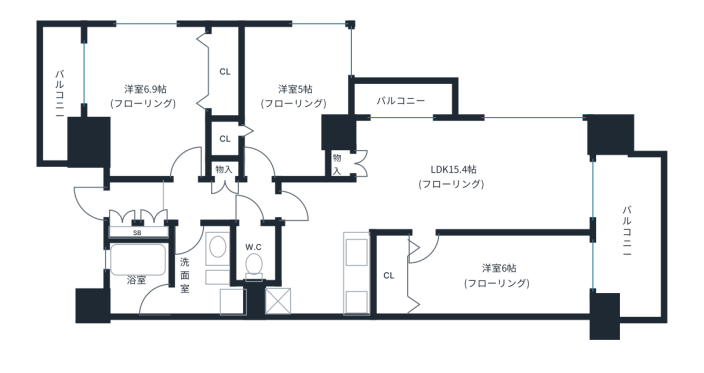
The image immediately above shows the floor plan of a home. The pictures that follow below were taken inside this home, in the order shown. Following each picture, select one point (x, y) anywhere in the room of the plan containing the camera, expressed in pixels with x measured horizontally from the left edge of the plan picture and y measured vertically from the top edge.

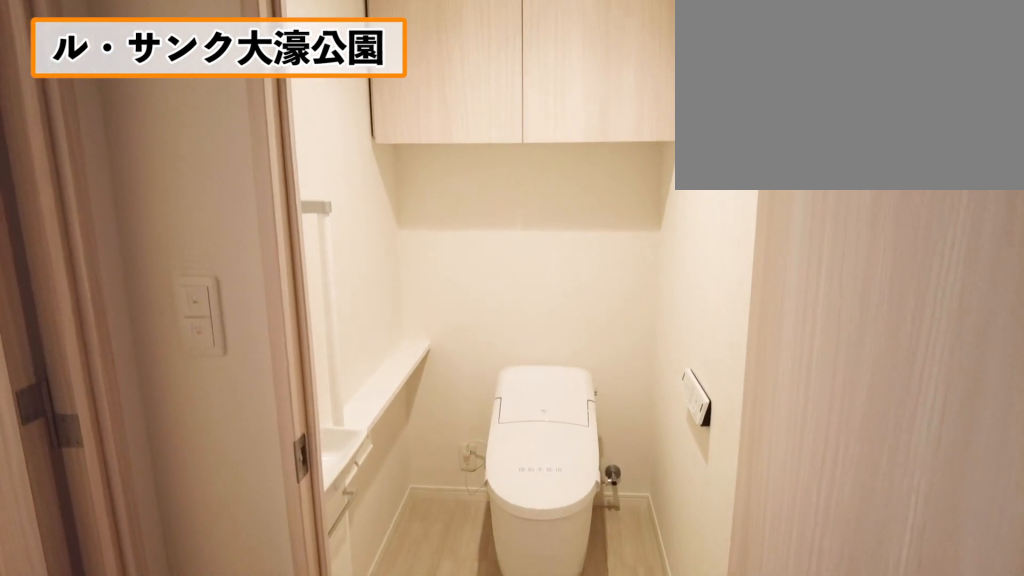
(257, 258)
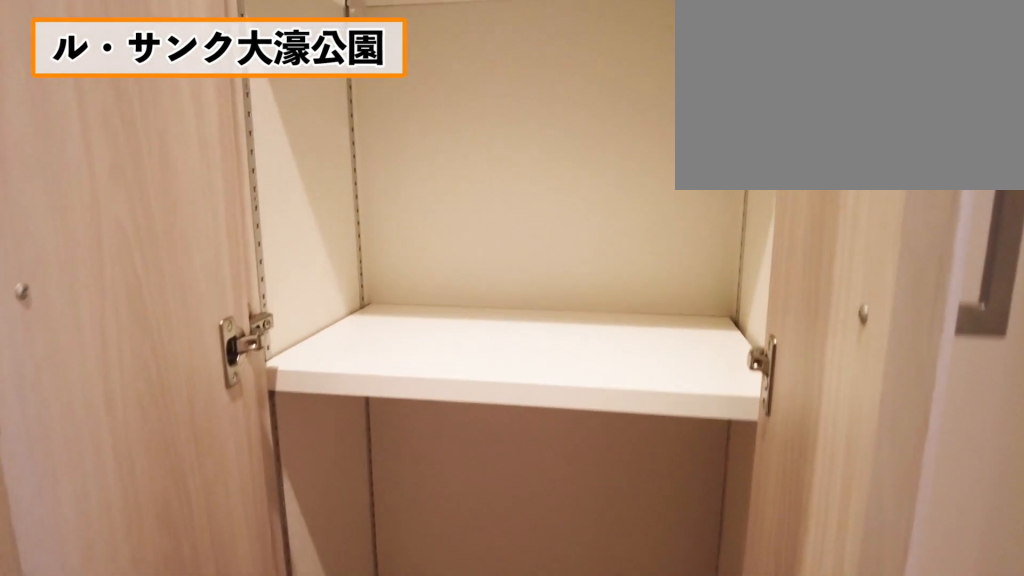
(224, 197)
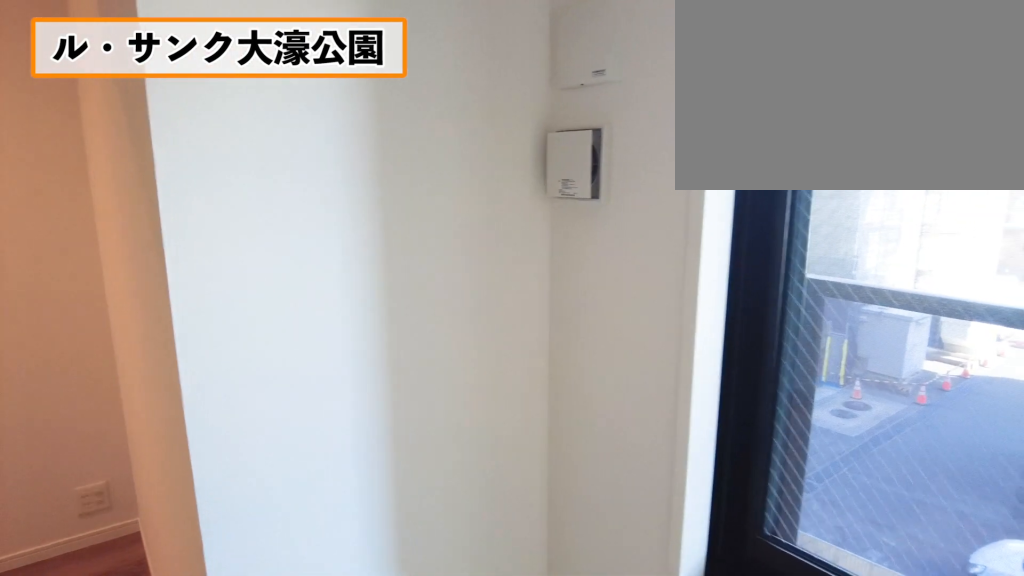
(146, 94)
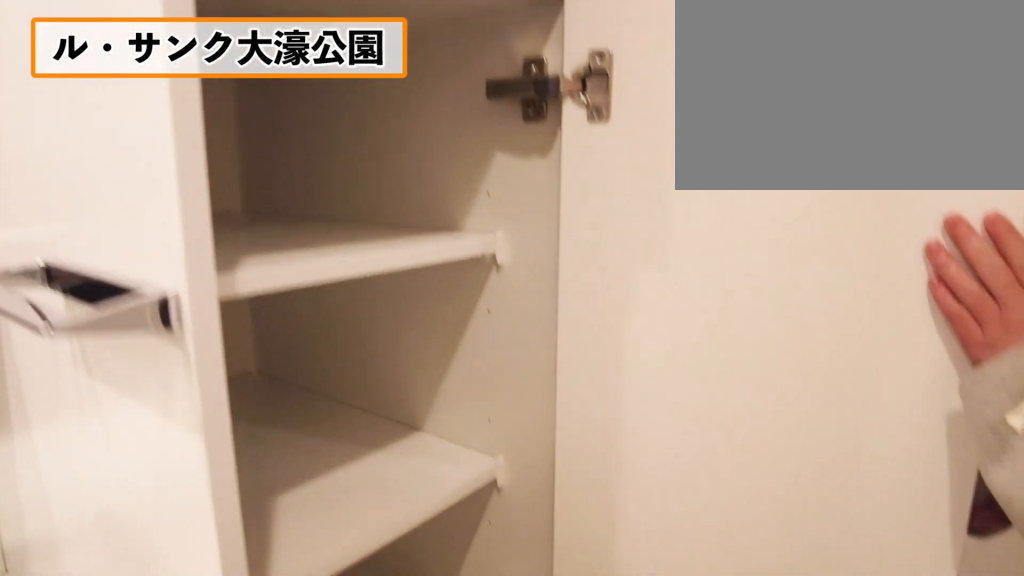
(195, 259)
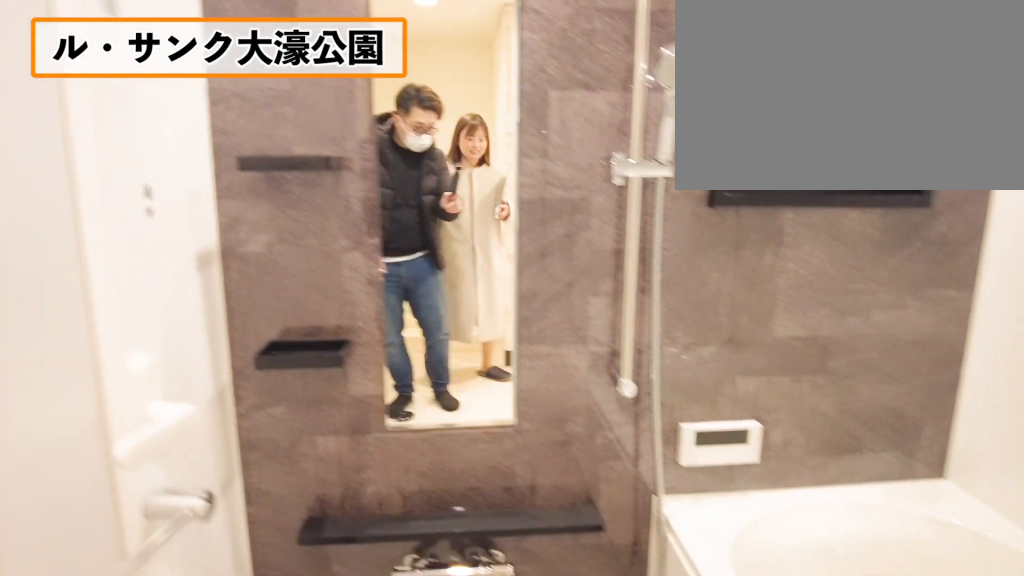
(150, 283)
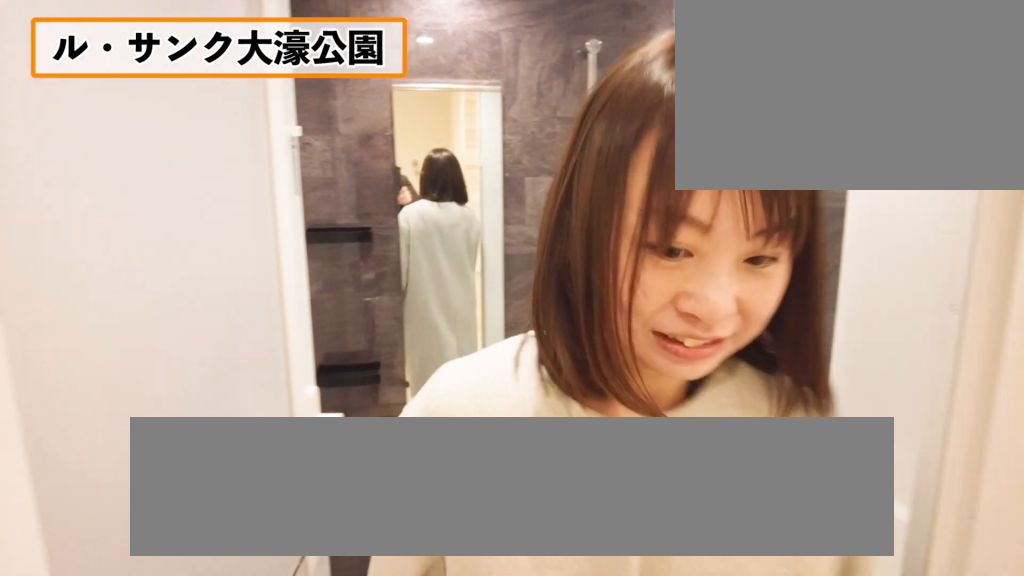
(150, 283)
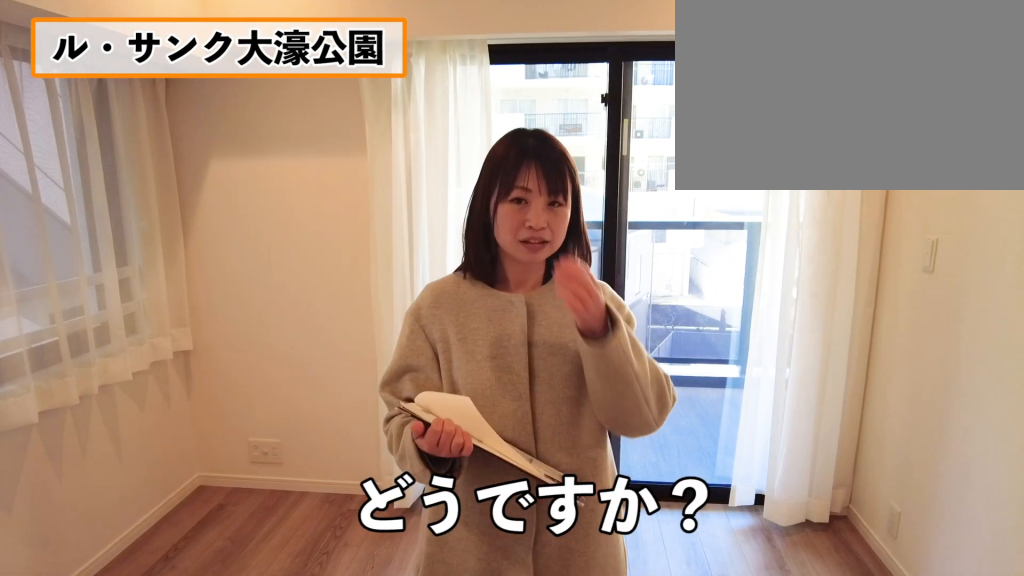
(462, 180)
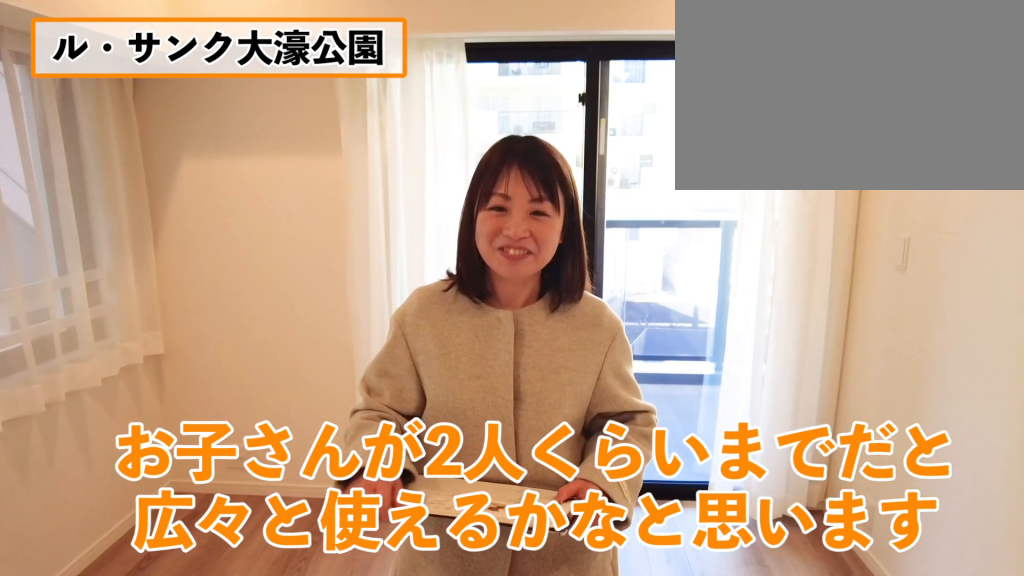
(463, 180)
